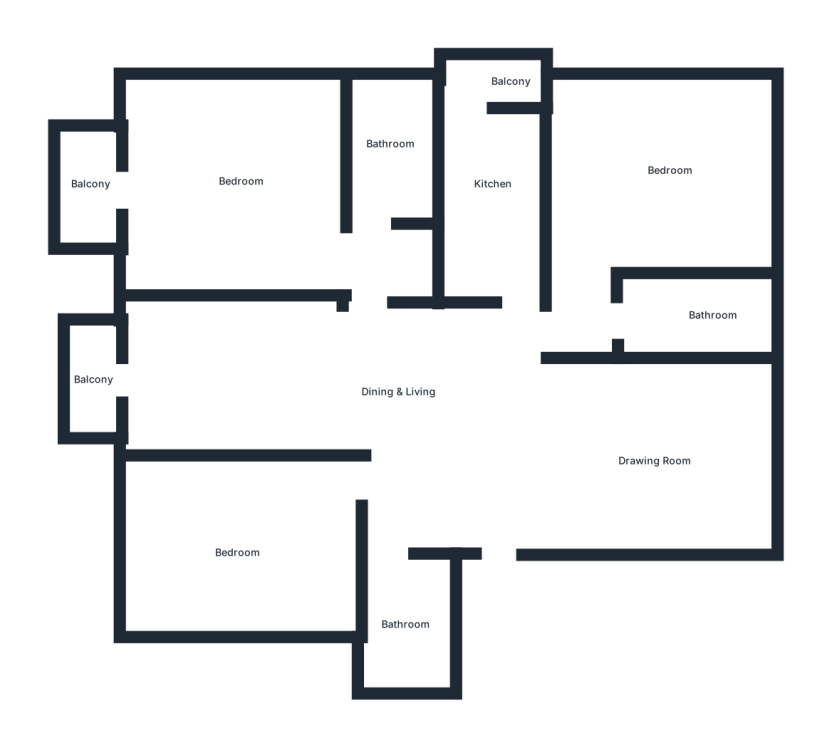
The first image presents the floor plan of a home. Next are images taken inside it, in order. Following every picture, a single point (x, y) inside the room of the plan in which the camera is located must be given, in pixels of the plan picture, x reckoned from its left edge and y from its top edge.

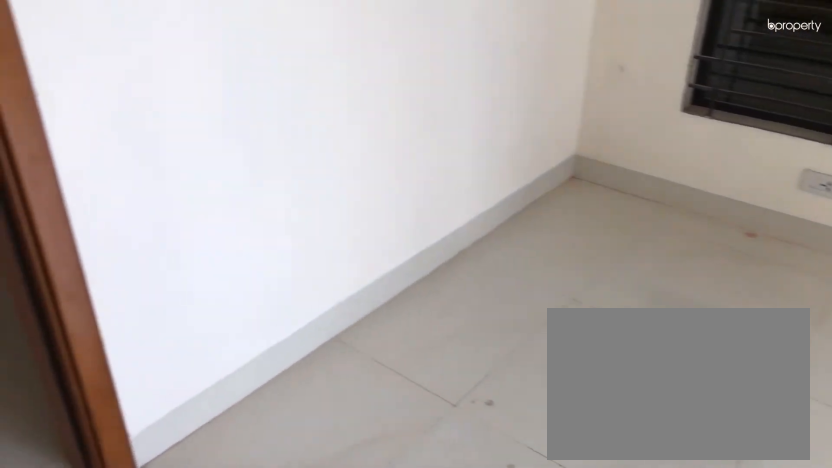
(235, 552)
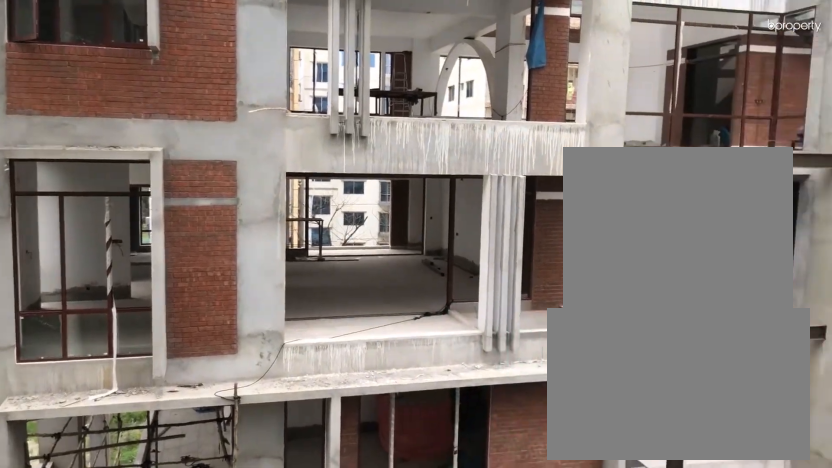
(90, 380)
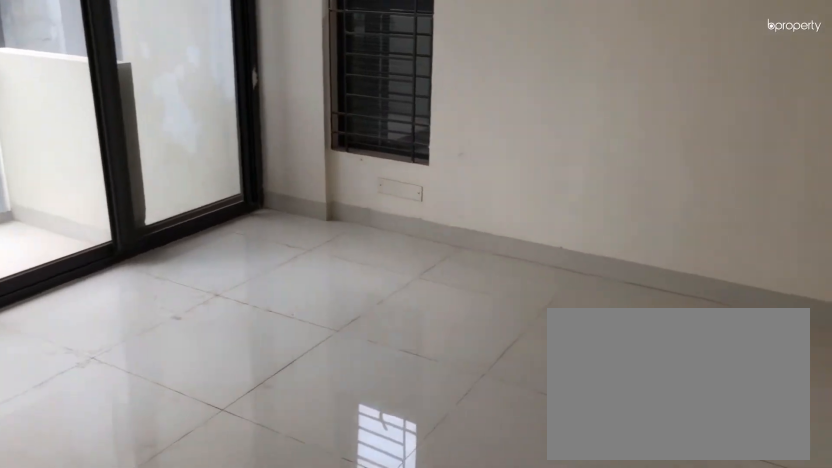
(235, 184)
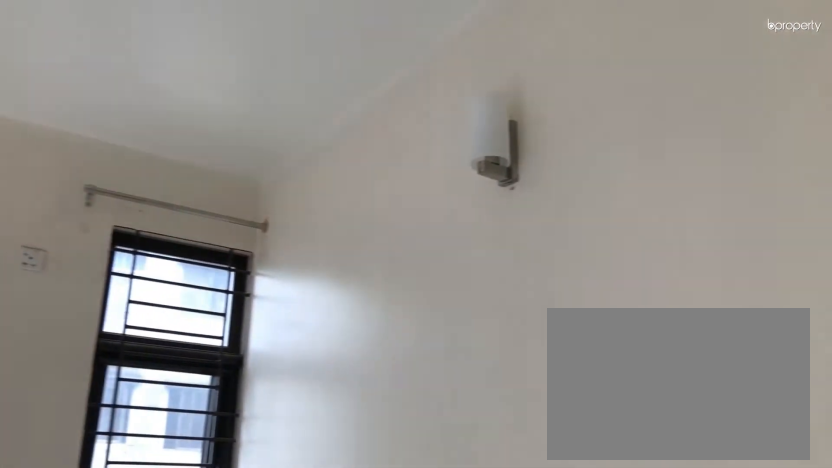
(235, 184)
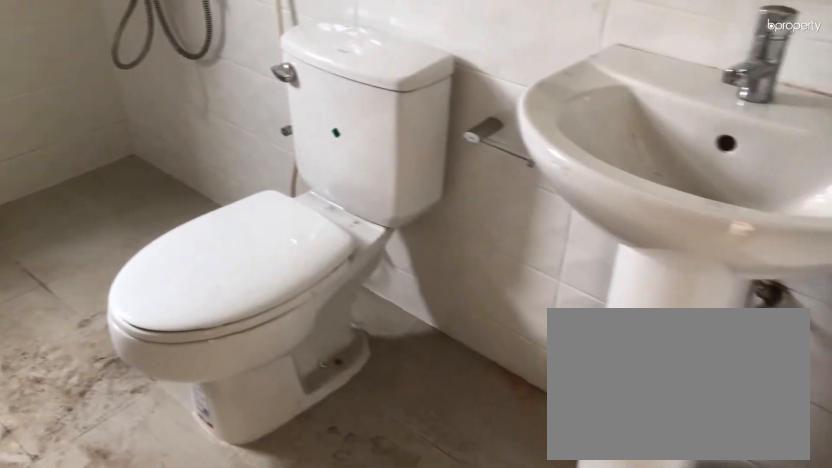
(389, 150)
